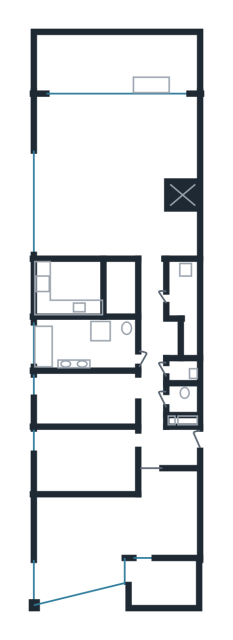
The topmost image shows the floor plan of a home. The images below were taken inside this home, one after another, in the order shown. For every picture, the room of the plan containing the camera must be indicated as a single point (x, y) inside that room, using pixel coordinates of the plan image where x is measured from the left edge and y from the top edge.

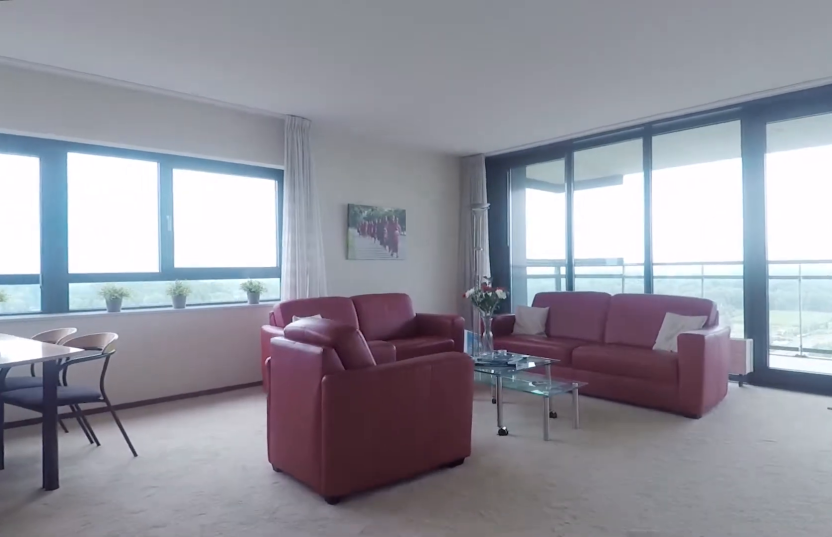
(114, 177)
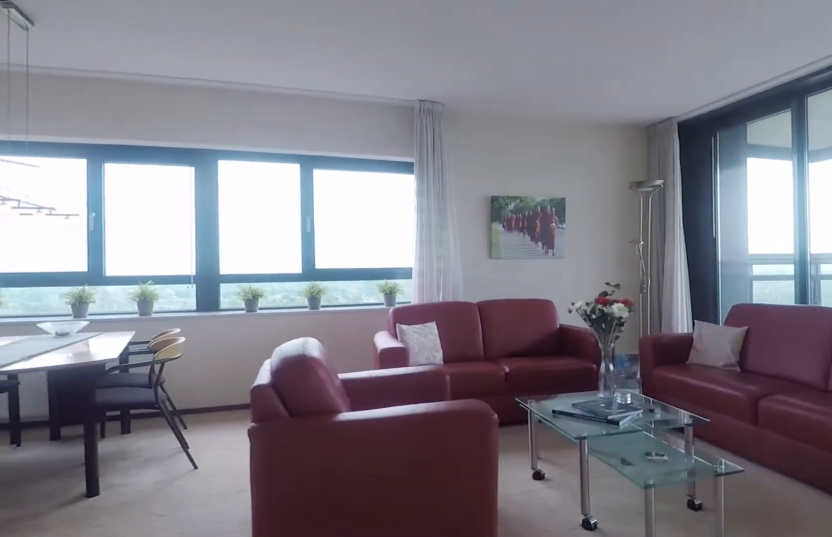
(114, 177)
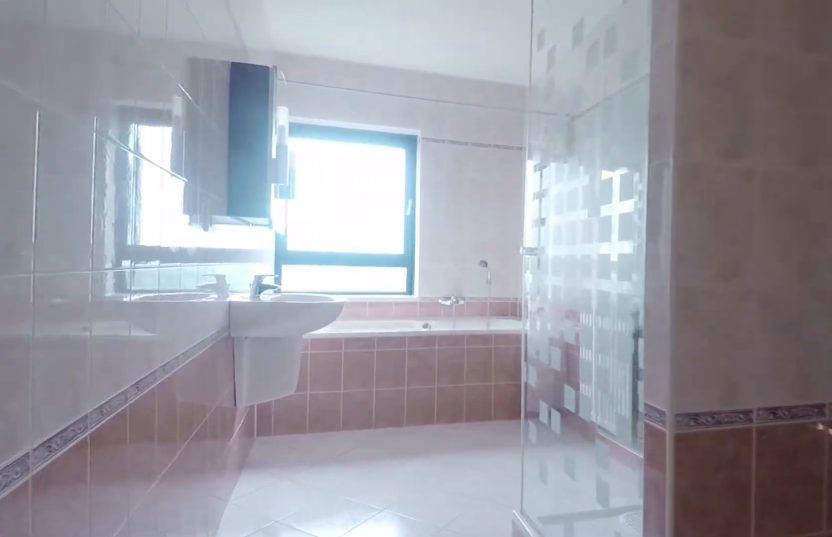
(87, 345)
